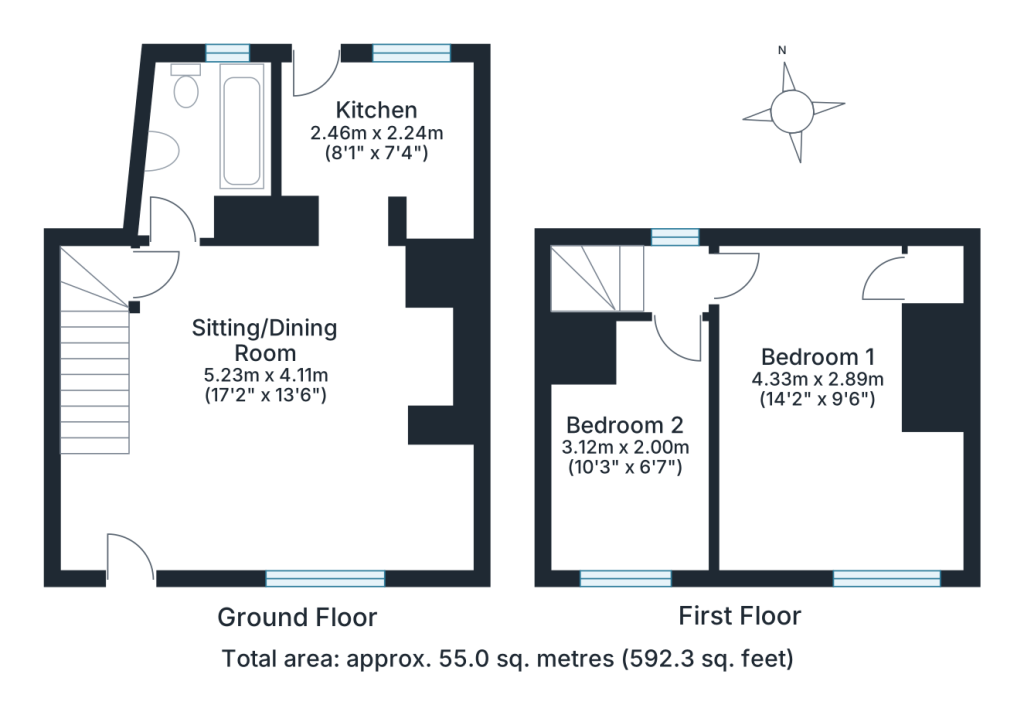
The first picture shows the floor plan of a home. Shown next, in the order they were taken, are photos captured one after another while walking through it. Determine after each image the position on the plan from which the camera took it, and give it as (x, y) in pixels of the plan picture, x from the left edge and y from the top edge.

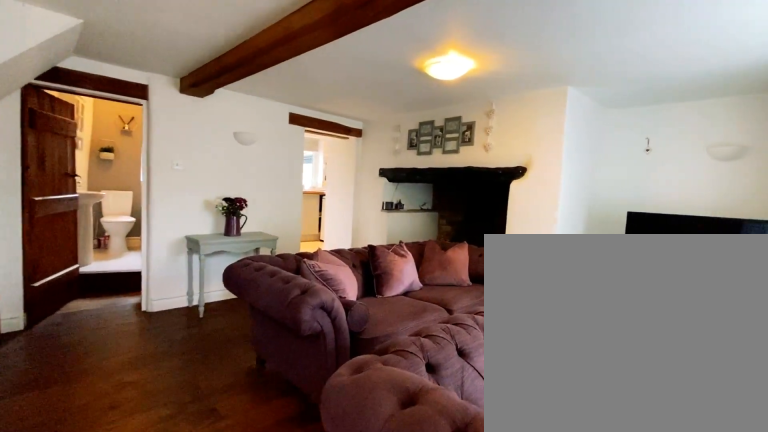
(173, 504)
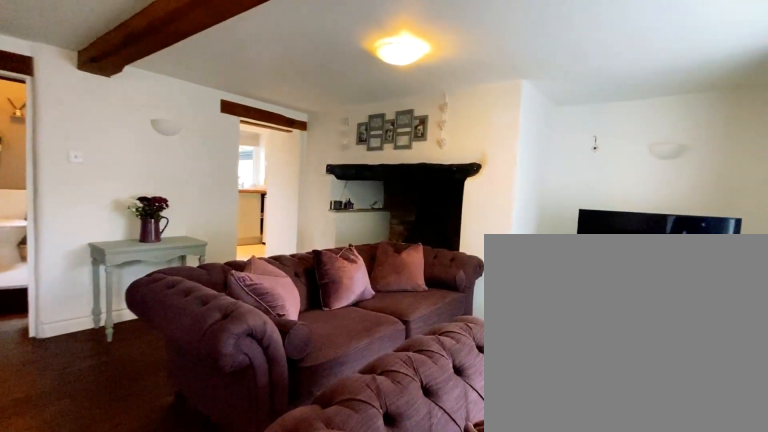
(190, 477)
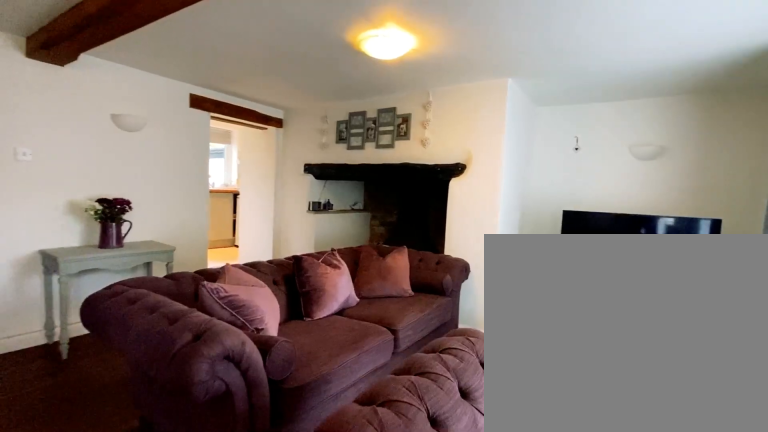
(199, 464)
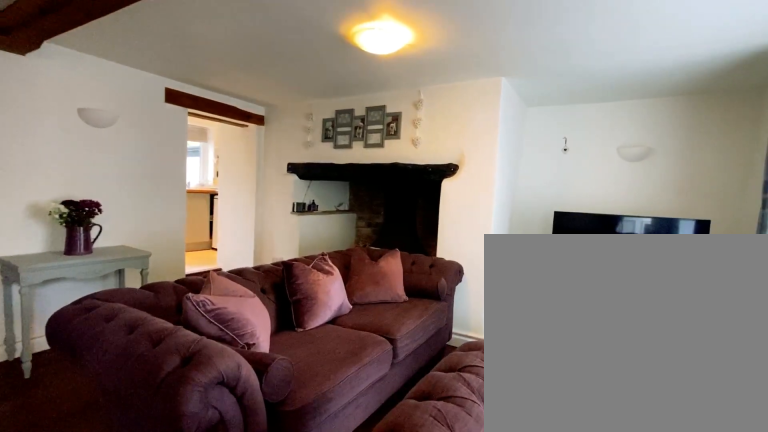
(208, 449)
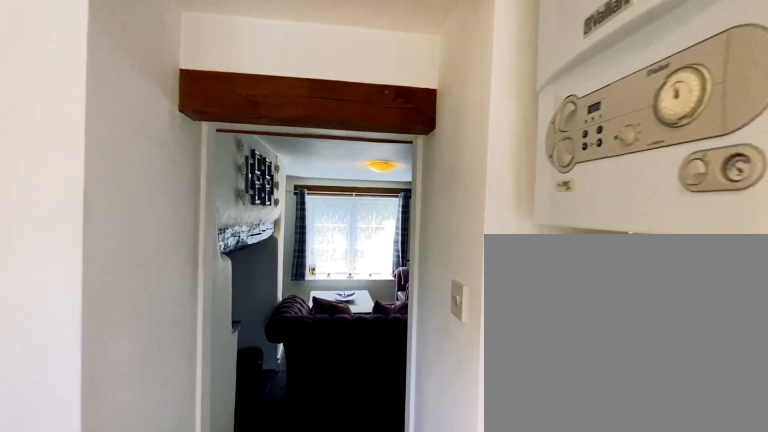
(360, 218)
